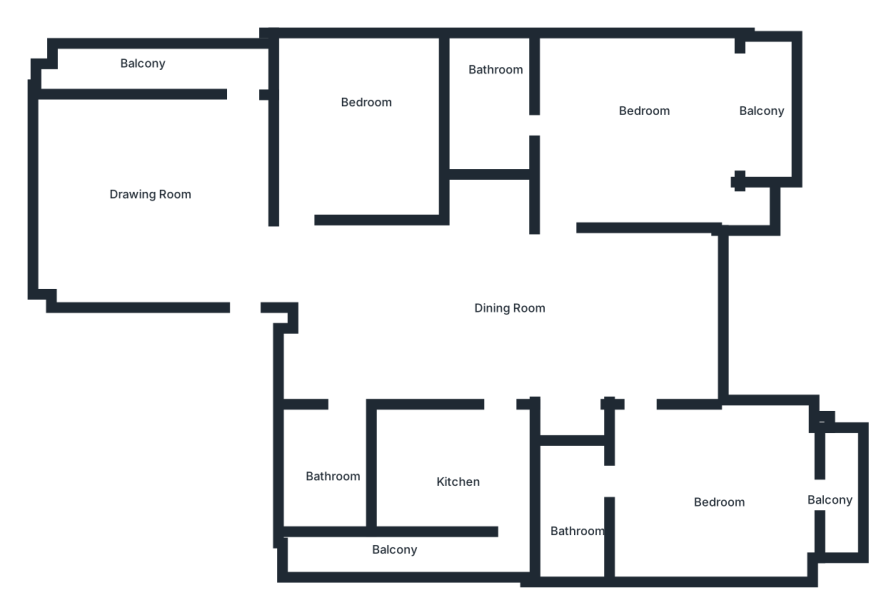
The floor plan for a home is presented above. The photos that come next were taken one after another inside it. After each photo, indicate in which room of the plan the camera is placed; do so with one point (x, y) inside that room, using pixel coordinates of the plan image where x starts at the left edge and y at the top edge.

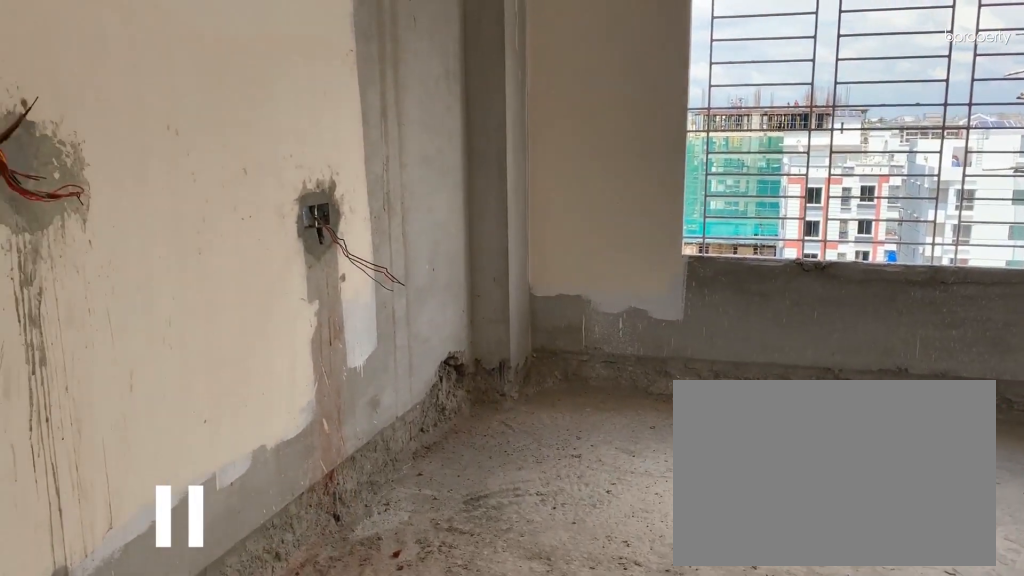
(186, 187)
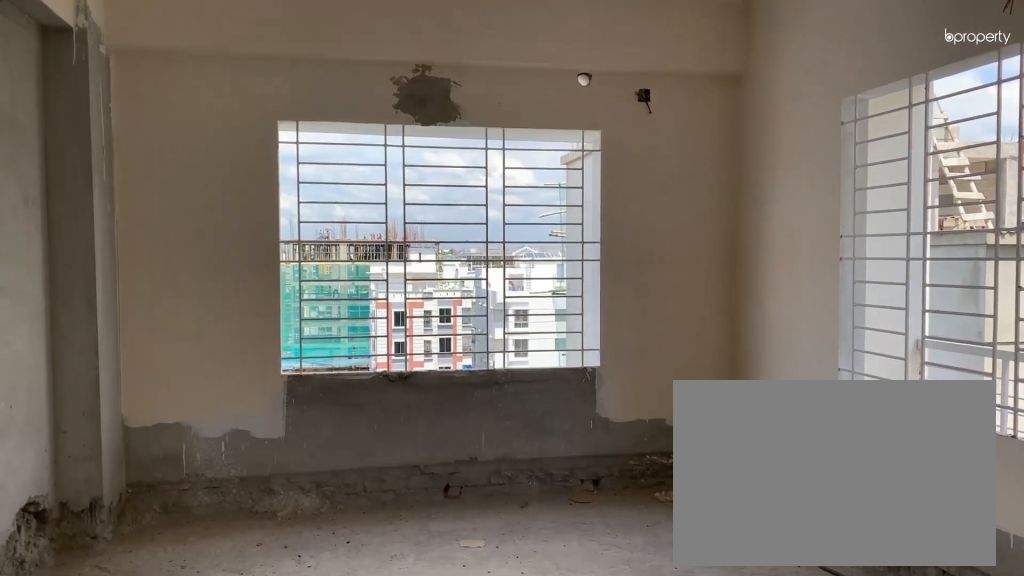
(186, 187)
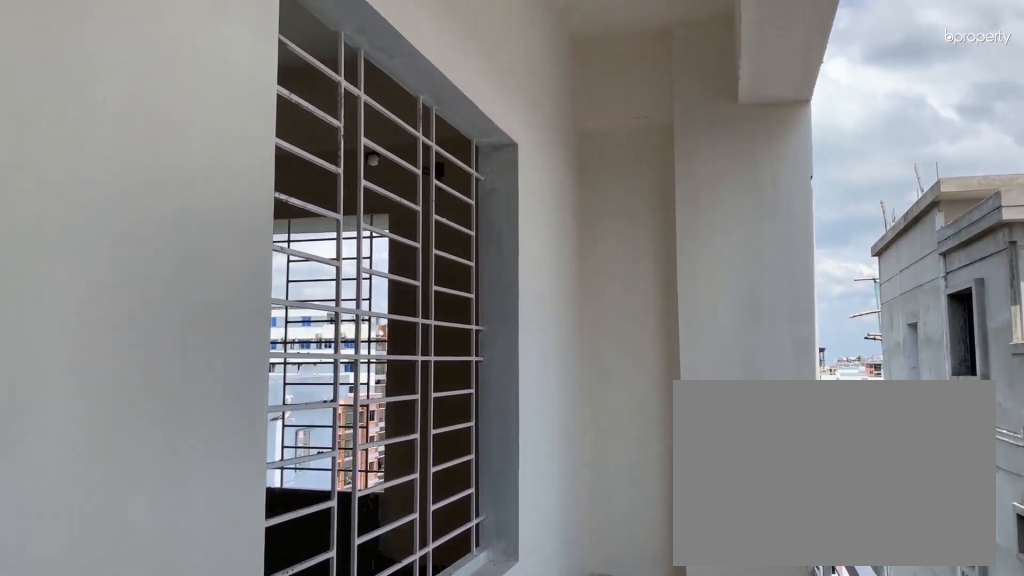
(184, 67)
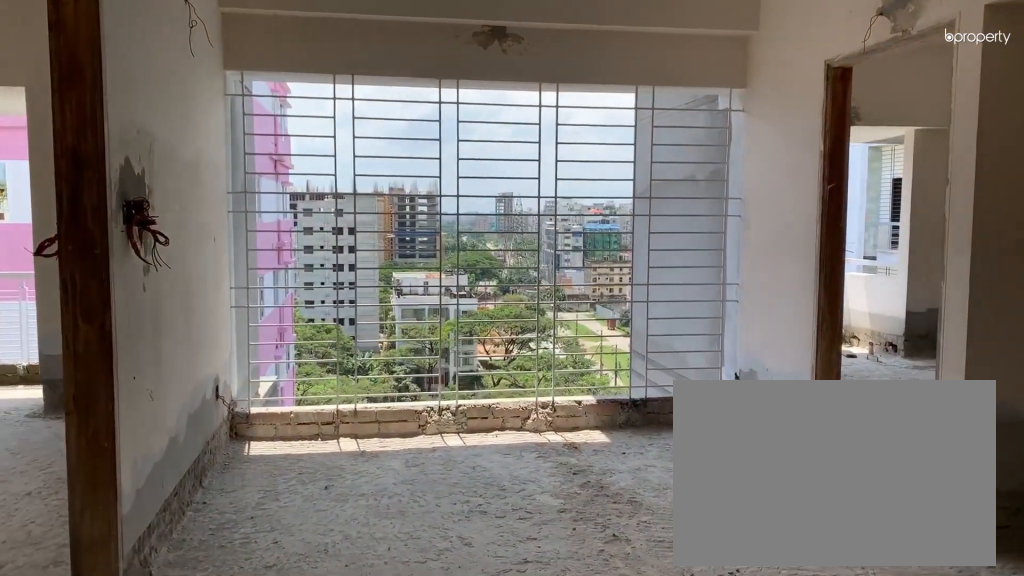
(443, 320)
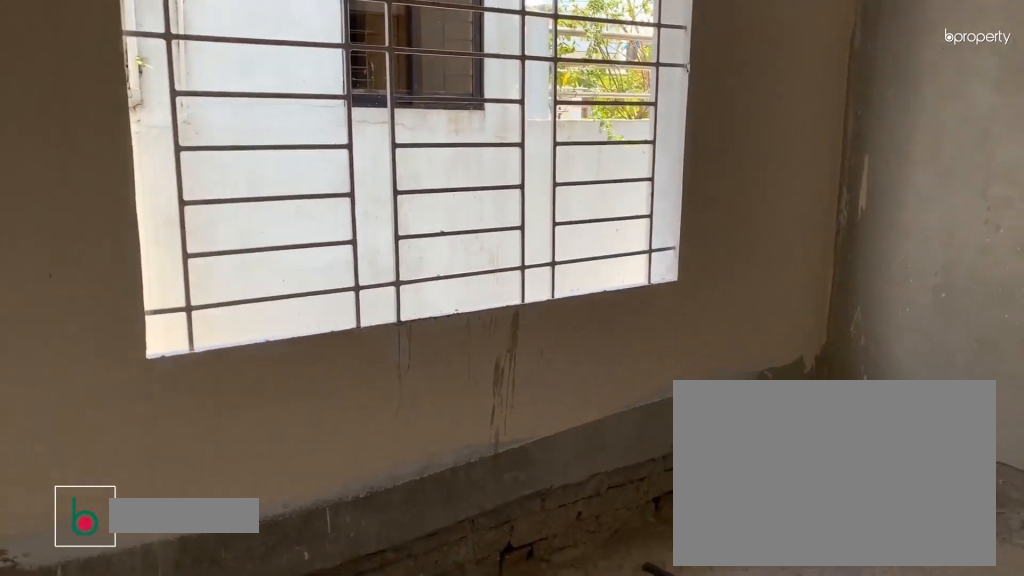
(365, 124)
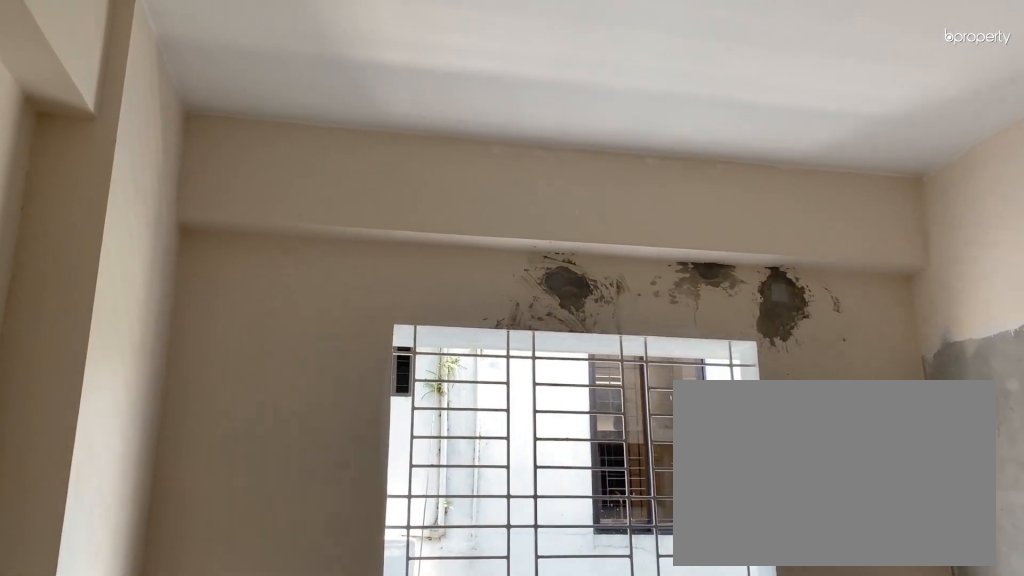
(365, 124)
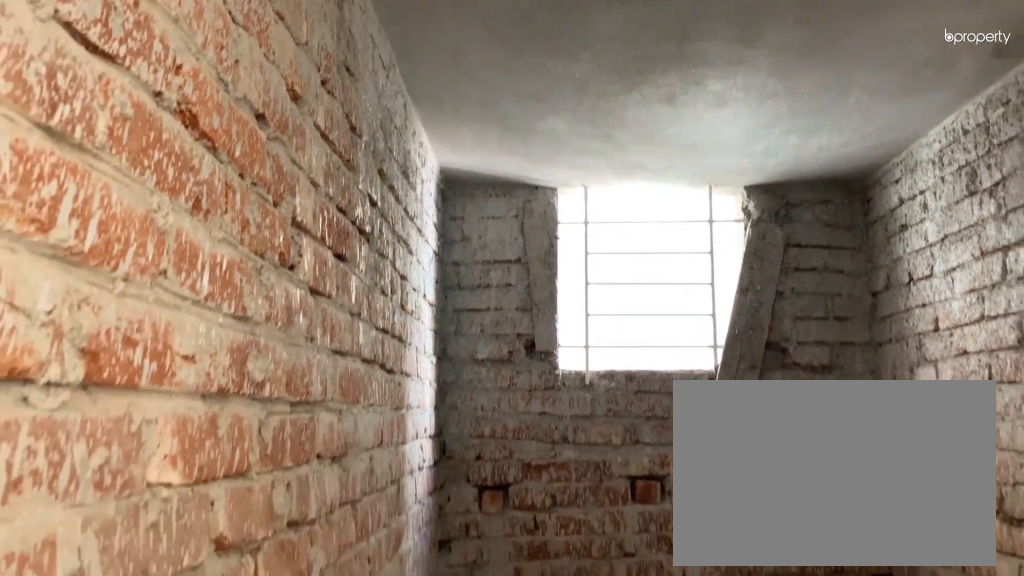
(336, 463)
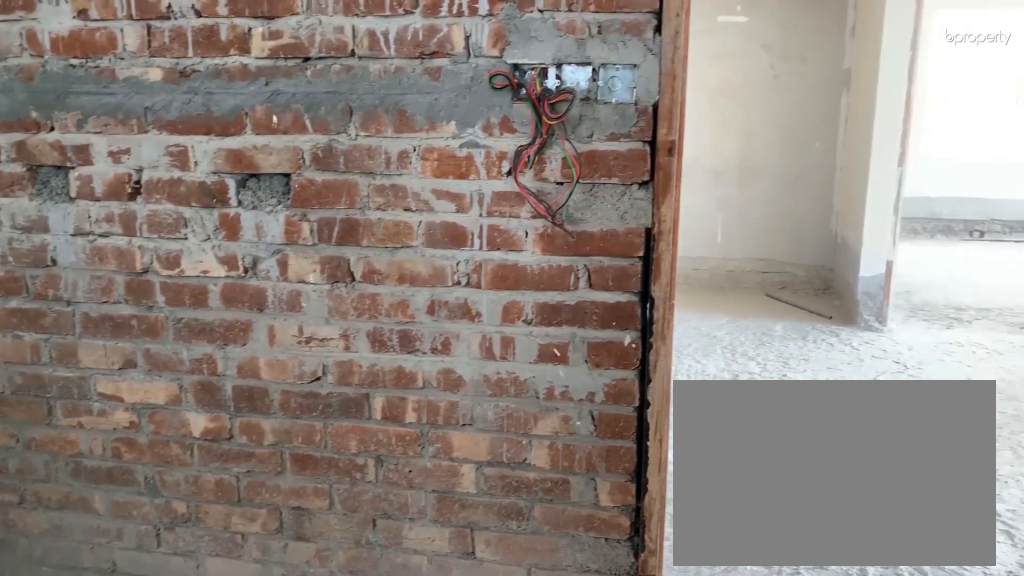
(456, 468)
